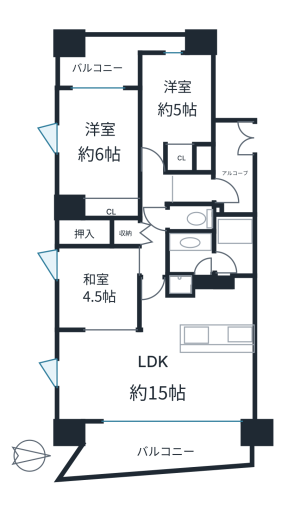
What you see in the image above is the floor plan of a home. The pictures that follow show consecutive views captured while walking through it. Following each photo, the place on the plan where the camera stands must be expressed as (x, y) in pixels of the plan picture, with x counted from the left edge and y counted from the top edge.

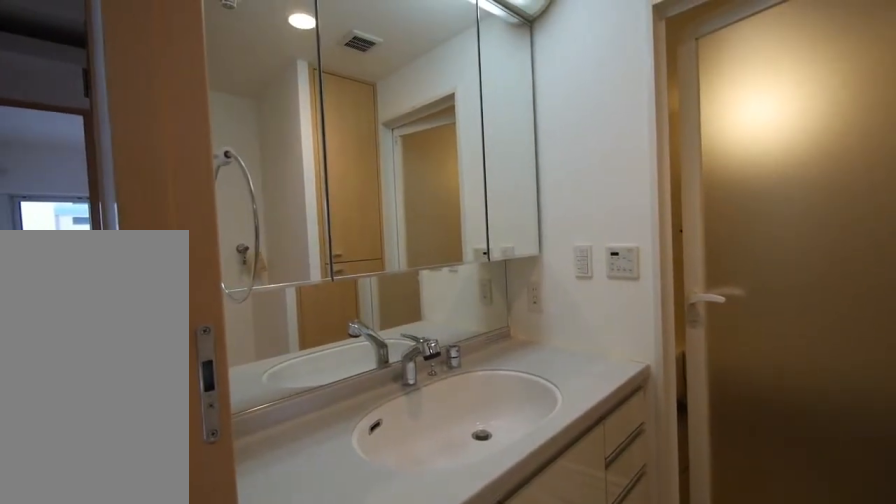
(200, 256)
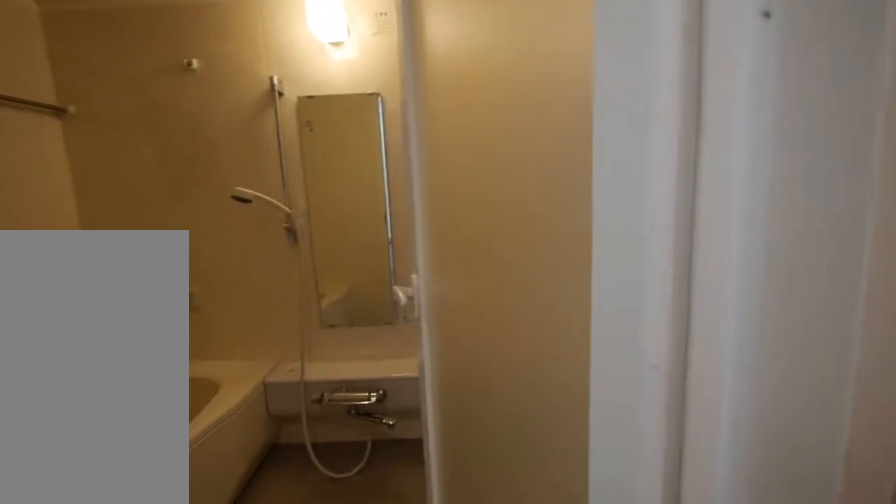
(200, 256)
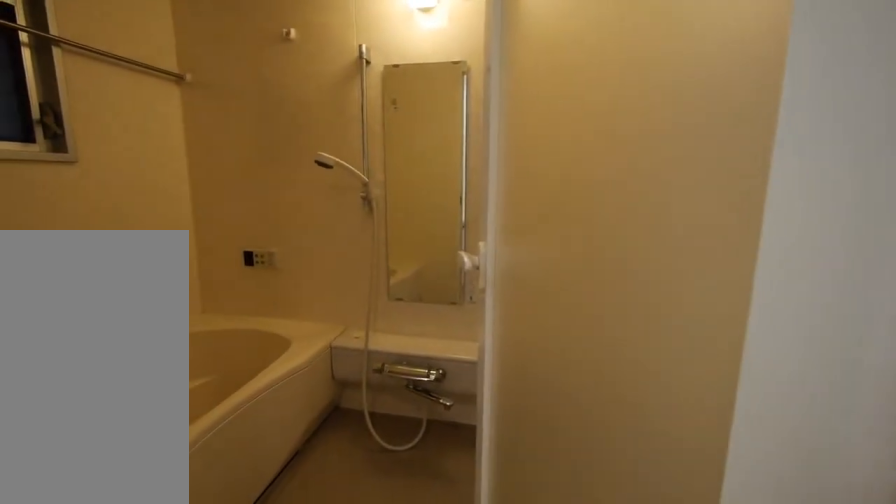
(200, 256)
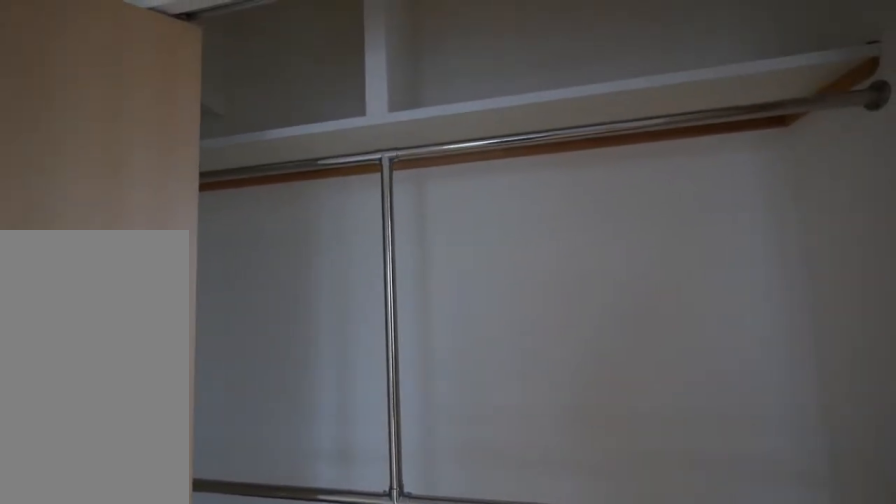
(88, 168)
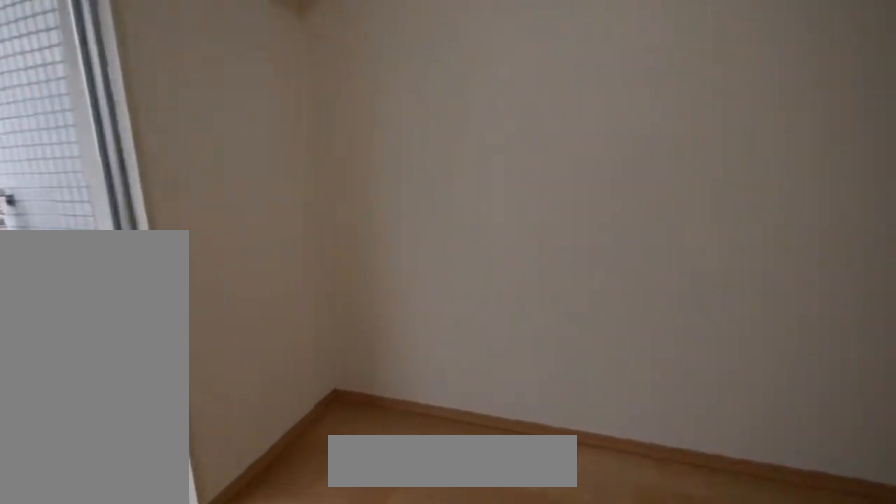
(180, 95)
